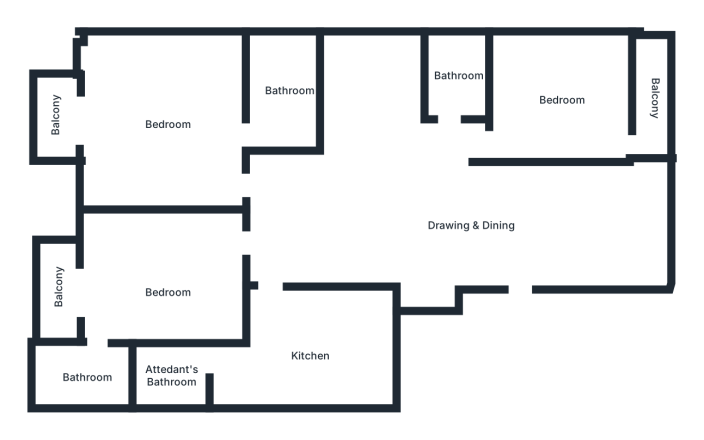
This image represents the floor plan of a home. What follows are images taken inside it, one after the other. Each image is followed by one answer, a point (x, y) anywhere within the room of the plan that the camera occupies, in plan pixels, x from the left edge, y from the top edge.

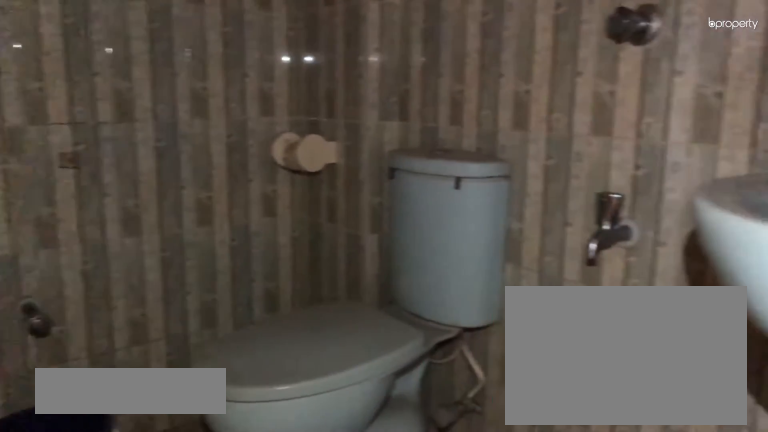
(458, 77)
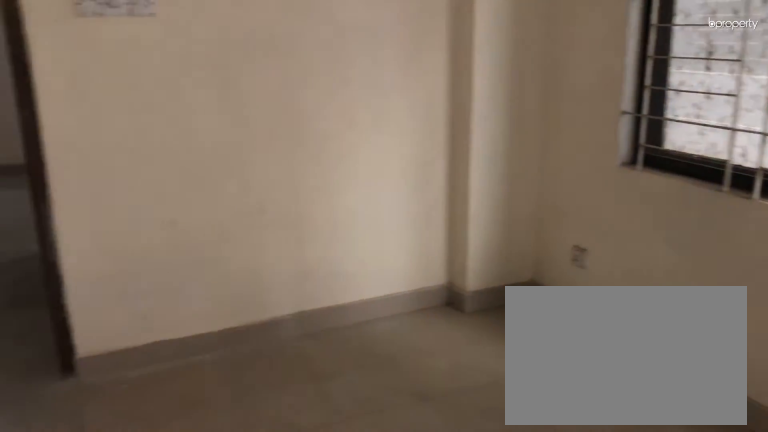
(559, 105)
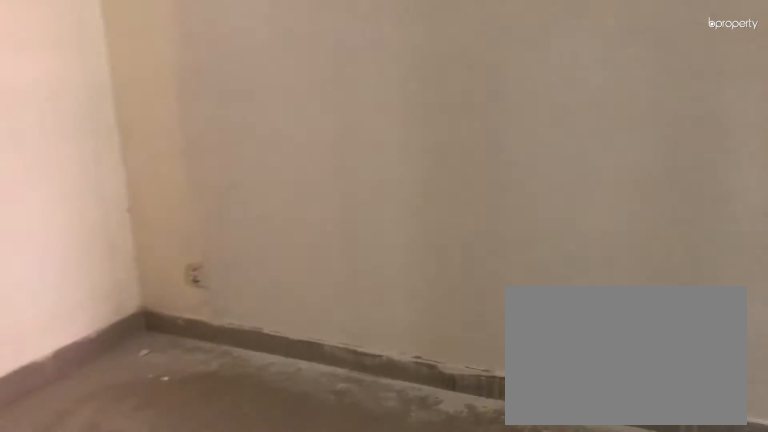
(169, 292)
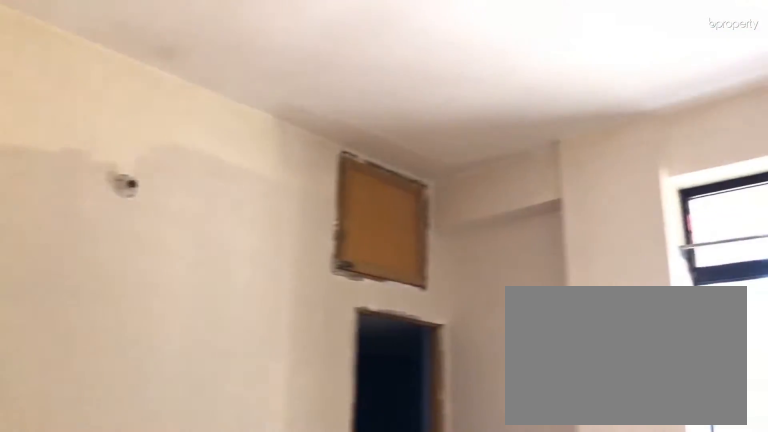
(169, 292)
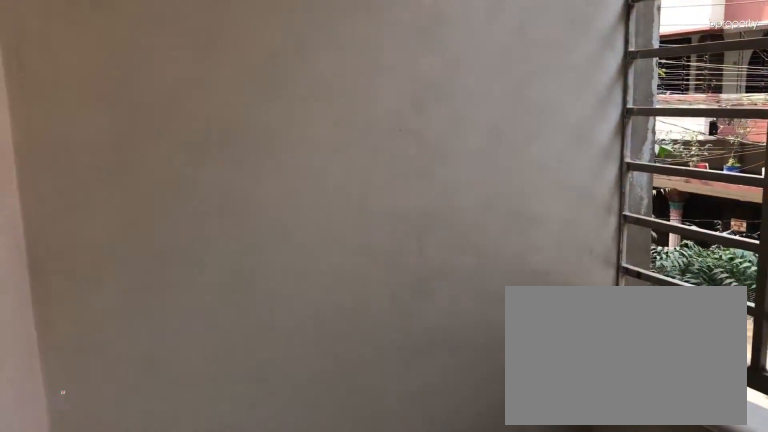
(63, 291)
